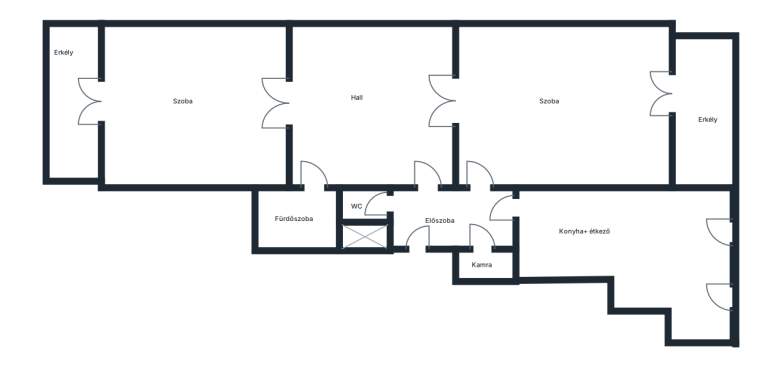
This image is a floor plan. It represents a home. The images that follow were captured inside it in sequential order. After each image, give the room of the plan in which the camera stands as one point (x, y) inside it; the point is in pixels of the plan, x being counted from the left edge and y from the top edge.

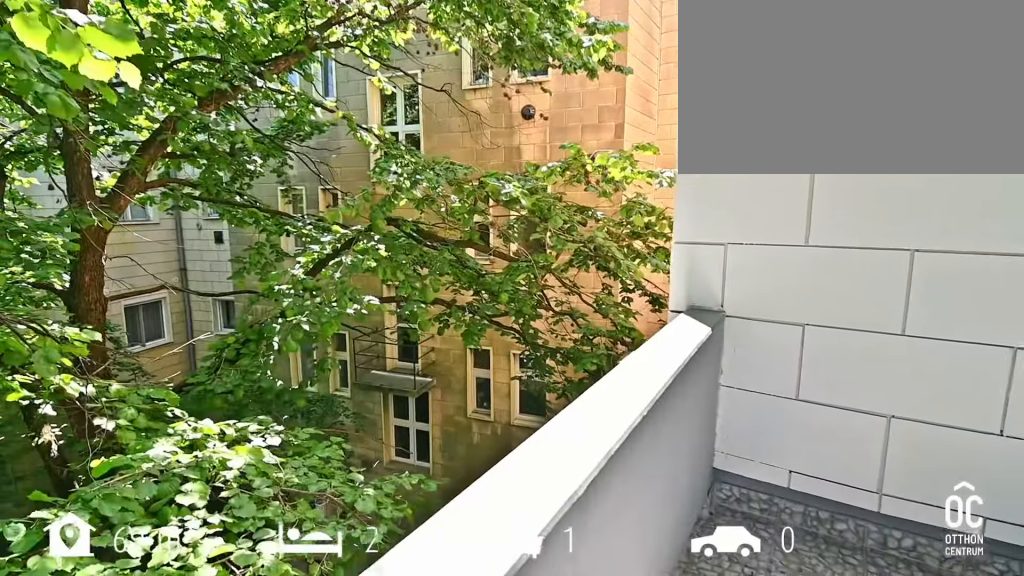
(701, 107)
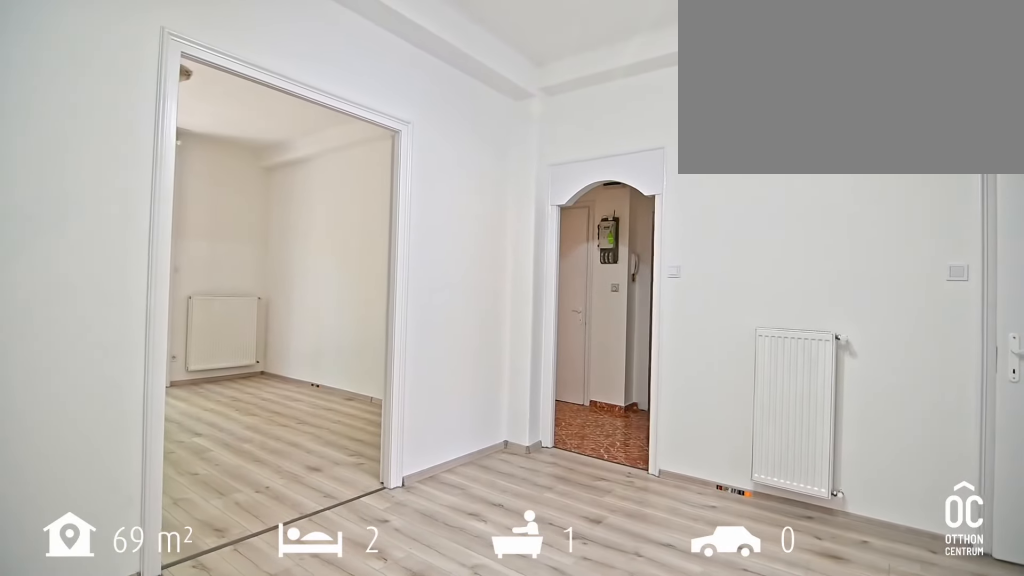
(369, 109)
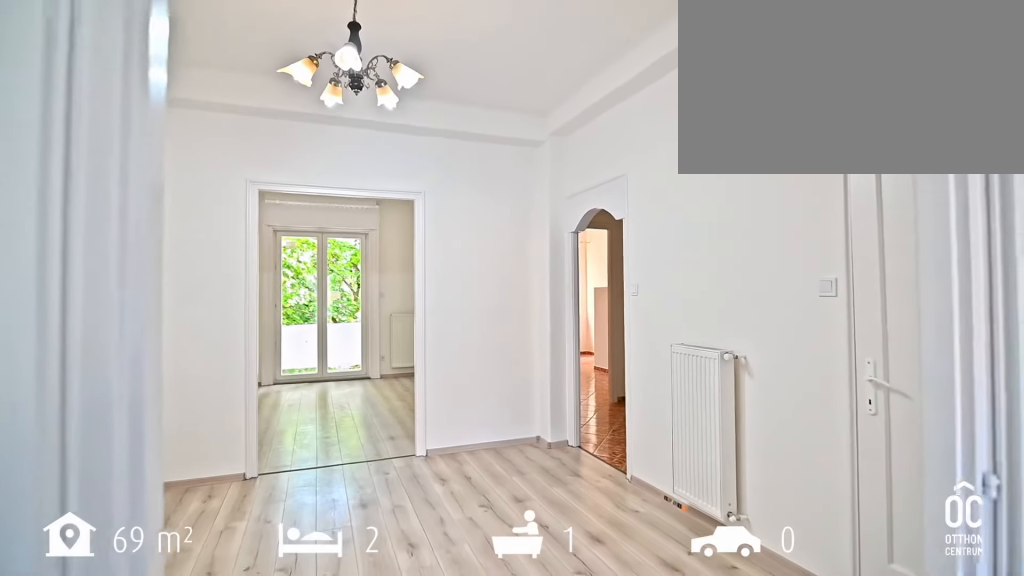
(368, 108)
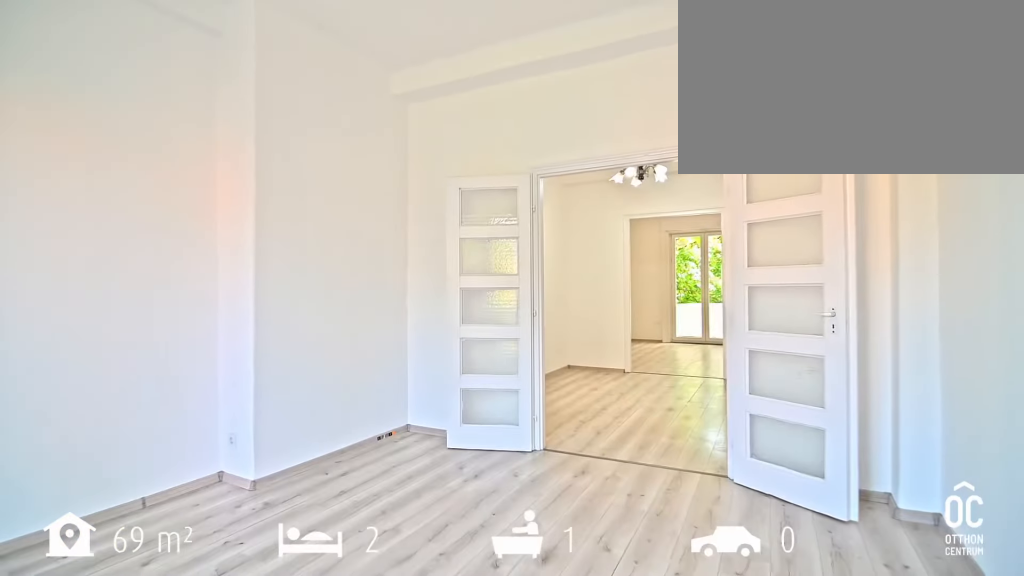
(191, 107)
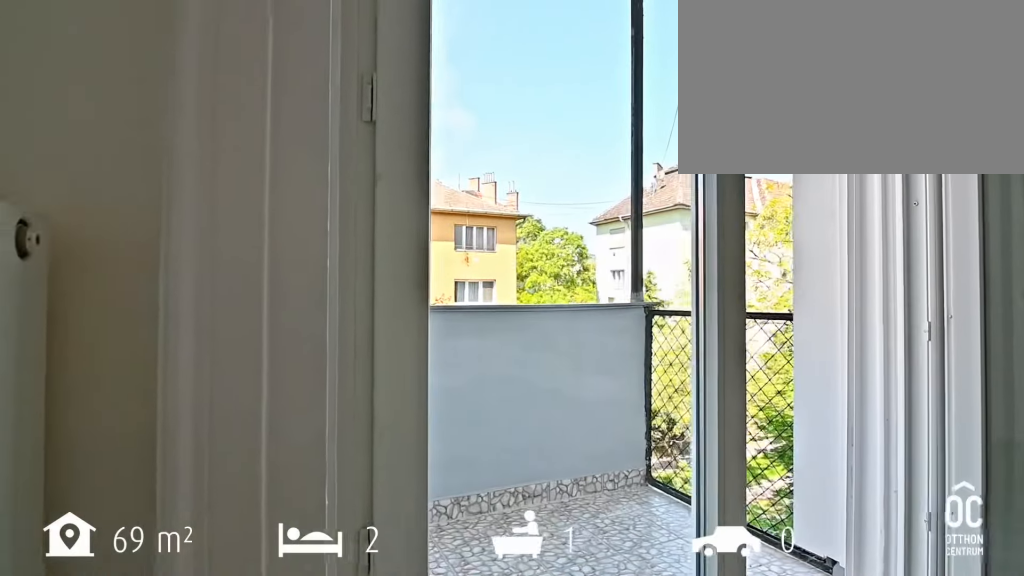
(68, 104)
